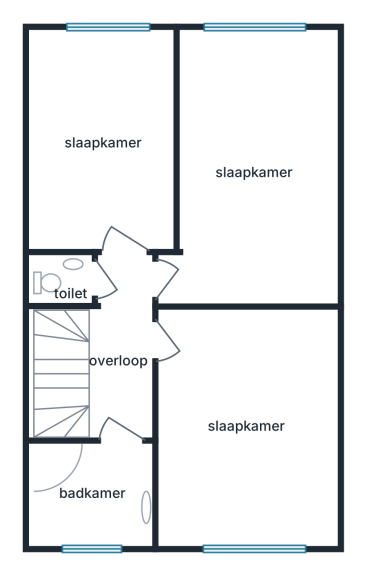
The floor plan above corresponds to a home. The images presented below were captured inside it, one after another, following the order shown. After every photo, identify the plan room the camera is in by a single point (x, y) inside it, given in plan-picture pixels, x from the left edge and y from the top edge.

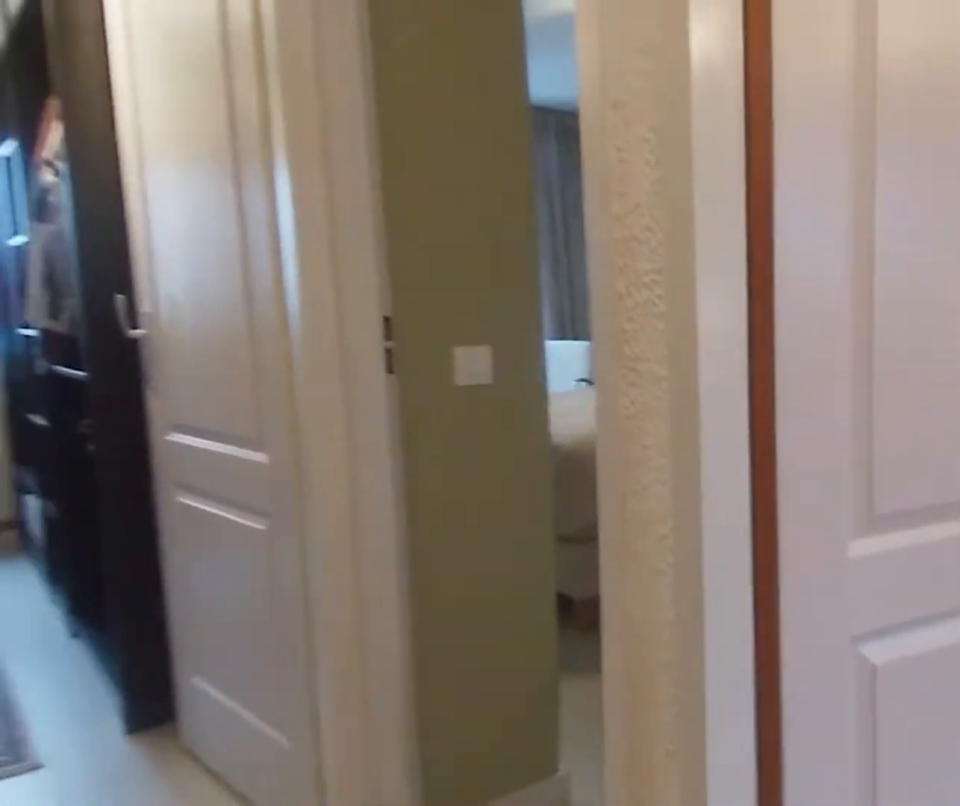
(120, 349)
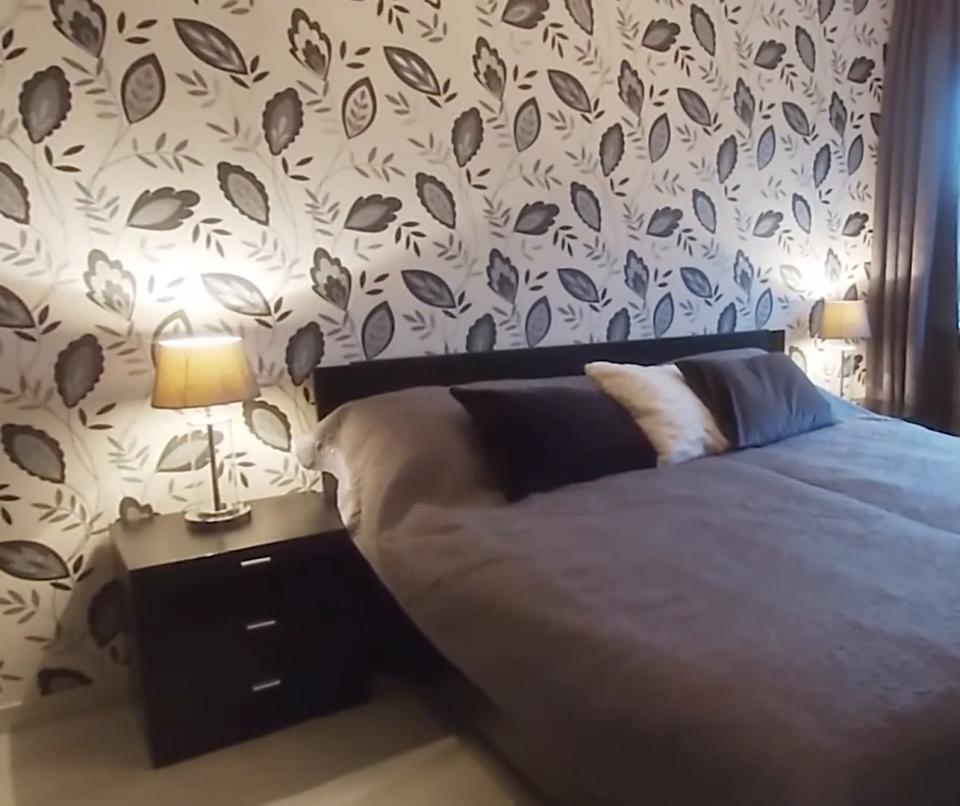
(246, 426)
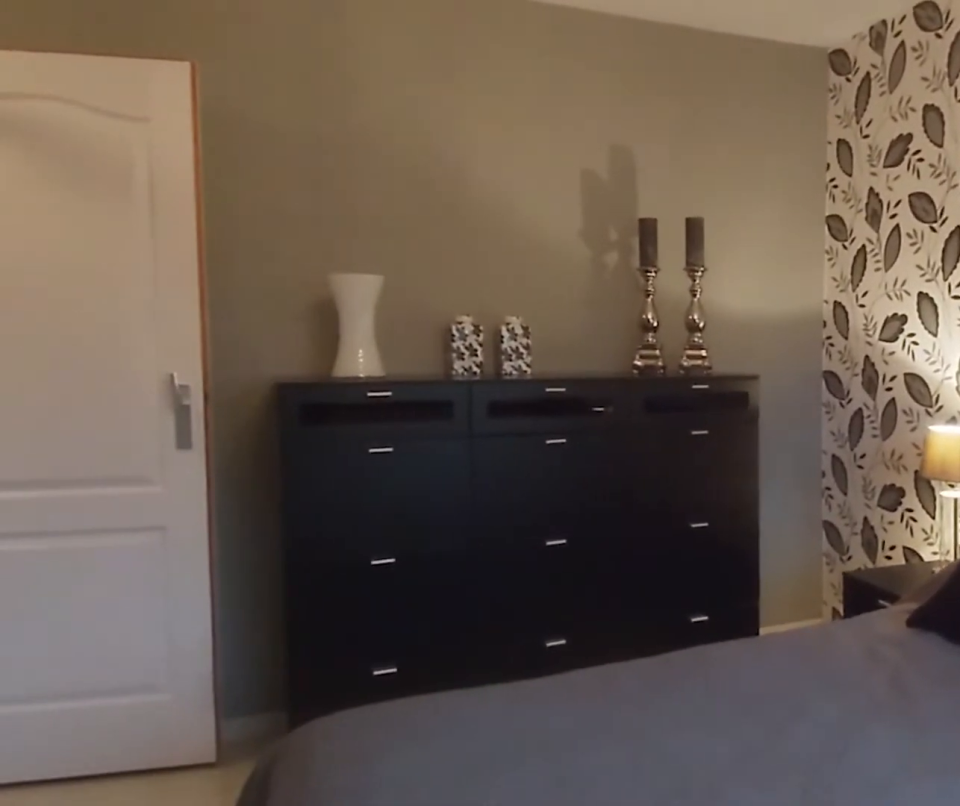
(246, 426)
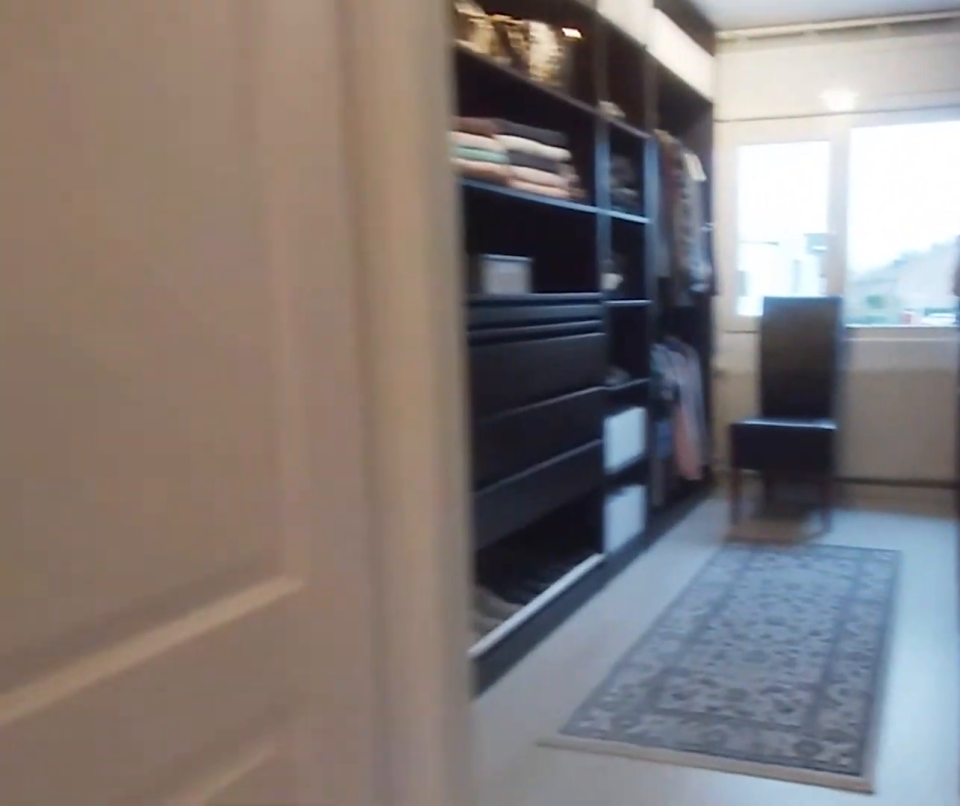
(120, 350)
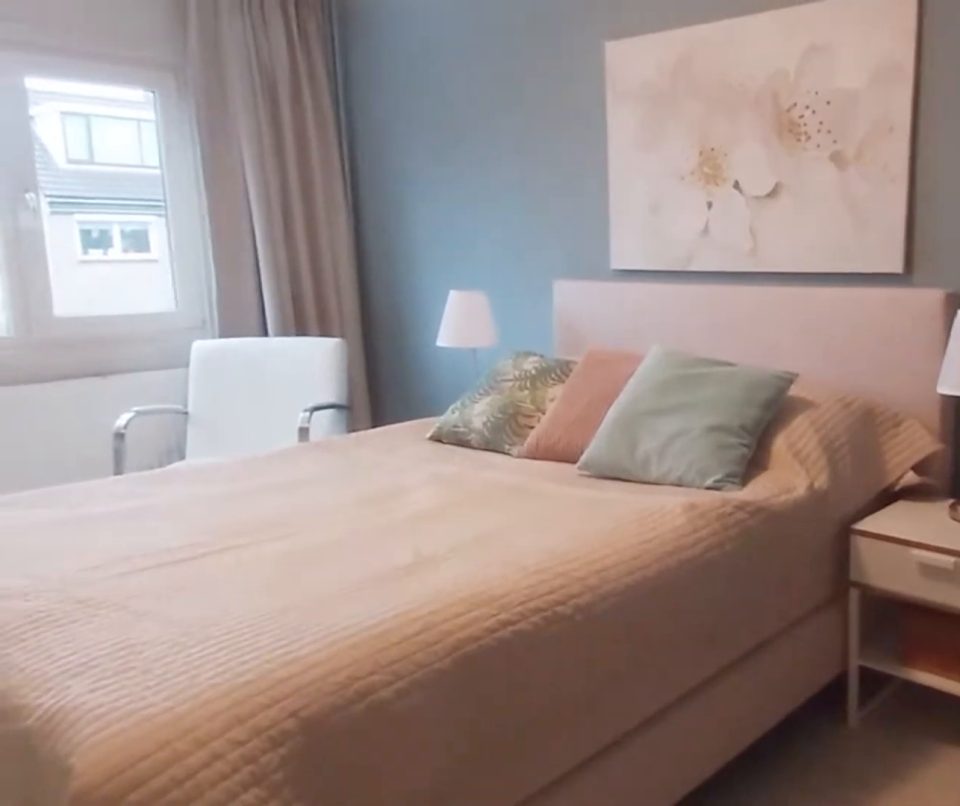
(285, 274)
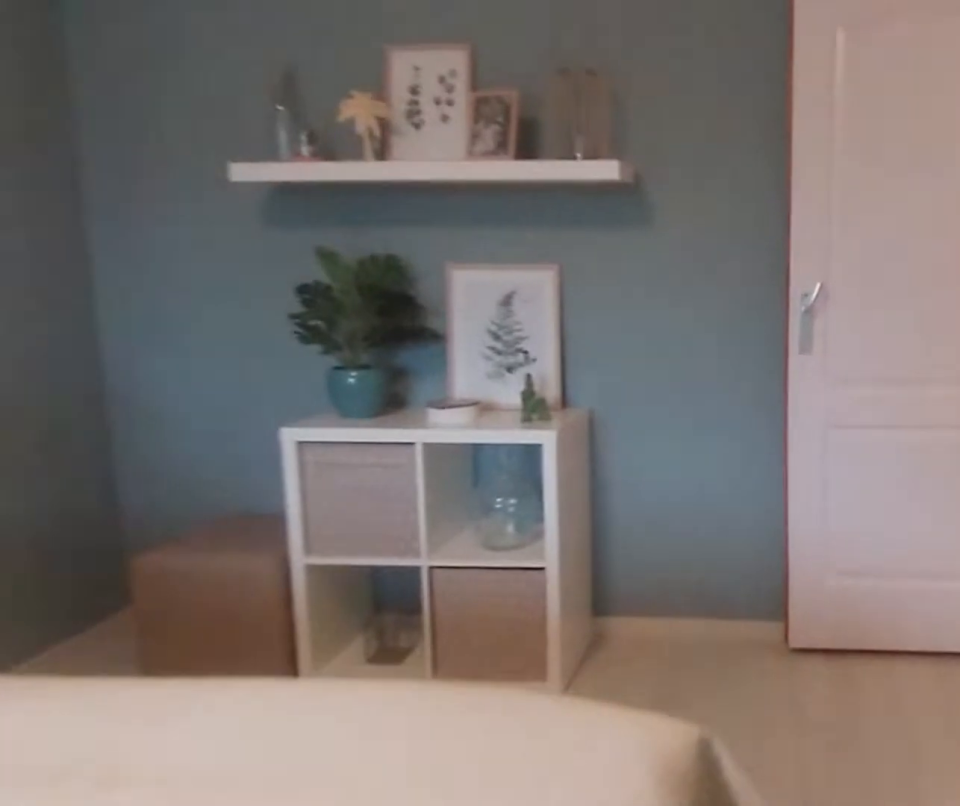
(285, 274)
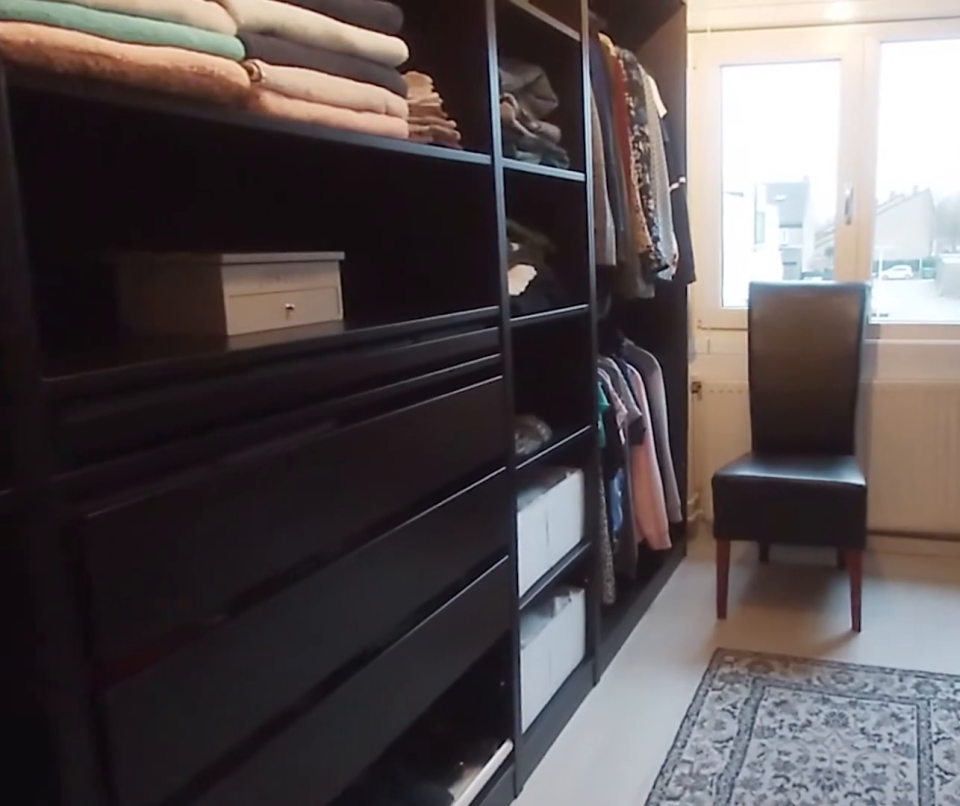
(103, 141)
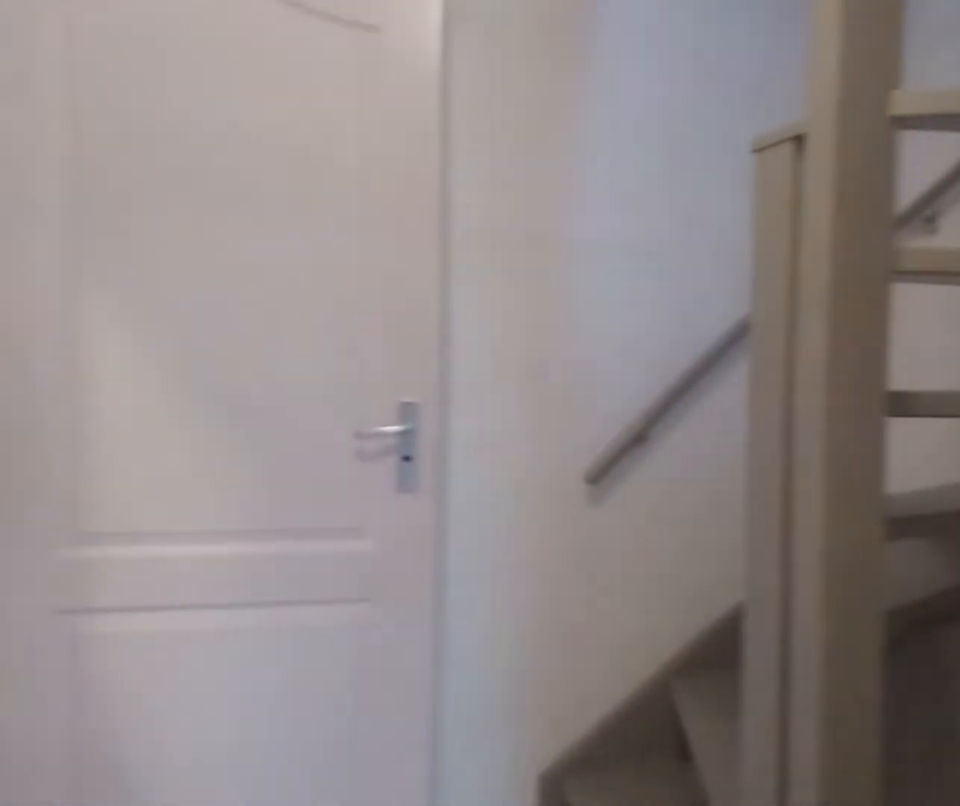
(120, 349)
